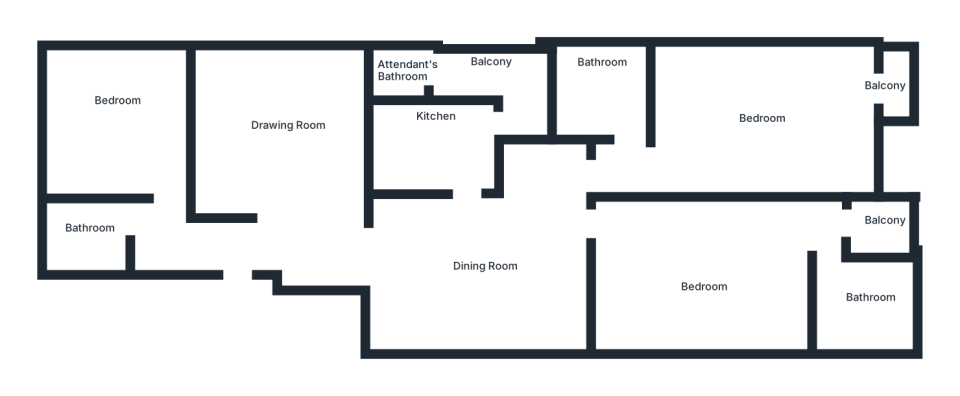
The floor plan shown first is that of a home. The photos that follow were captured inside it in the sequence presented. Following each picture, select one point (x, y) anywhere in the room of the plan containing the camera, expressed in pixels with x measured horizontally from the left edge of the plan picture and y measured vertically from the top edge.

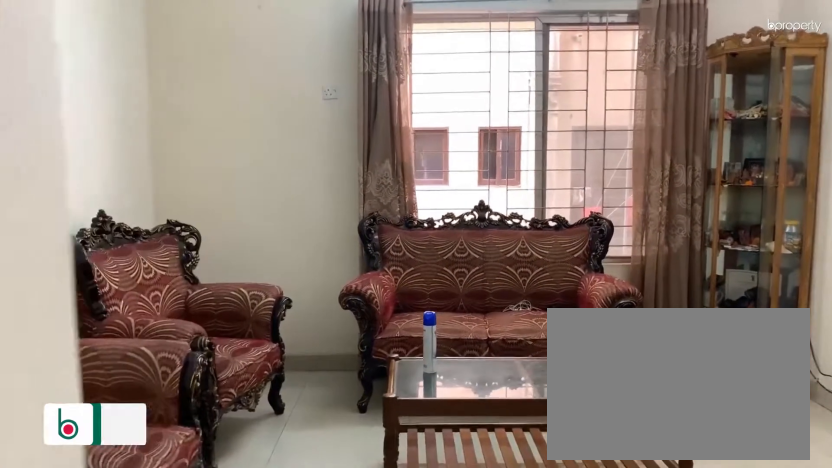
(274, 149)
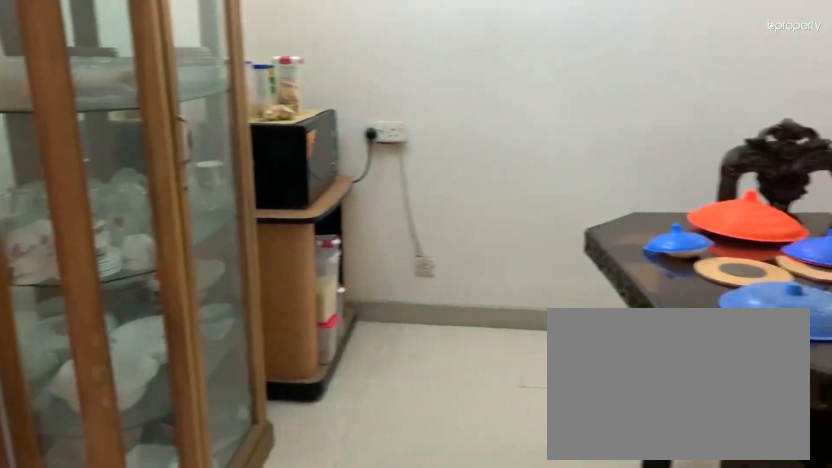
(473, 274)
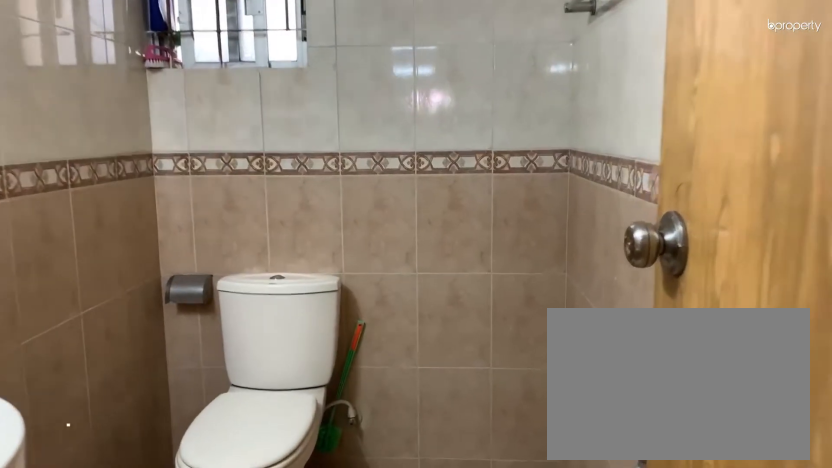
(88, 230)
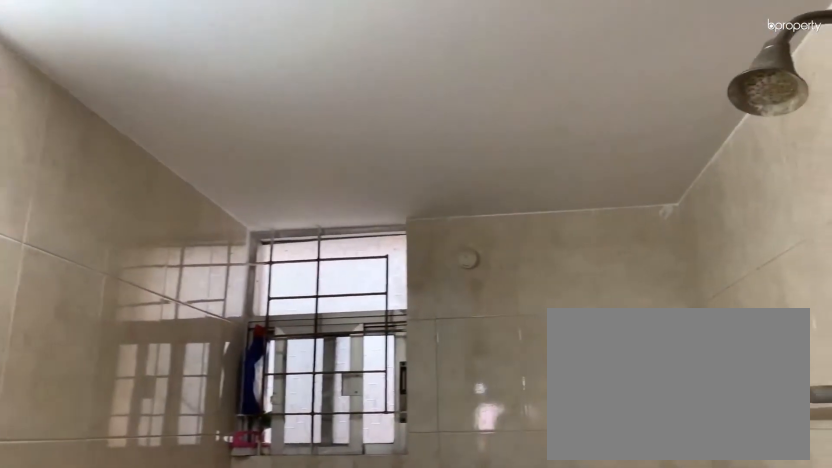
(88, 230)
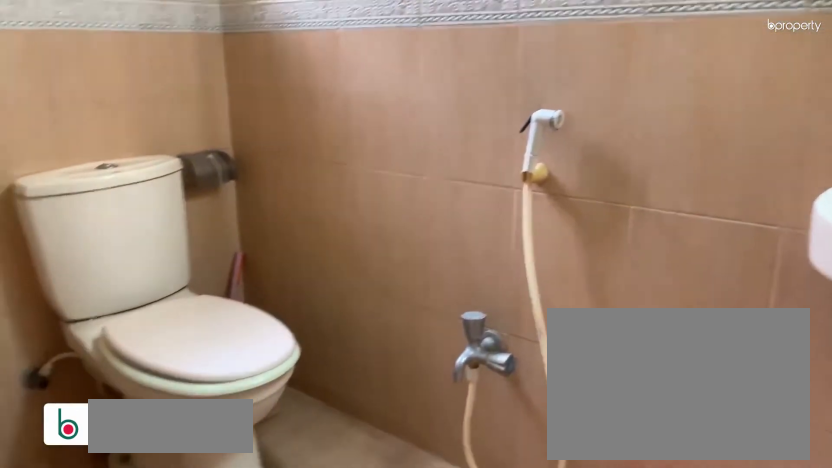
(862, 300)
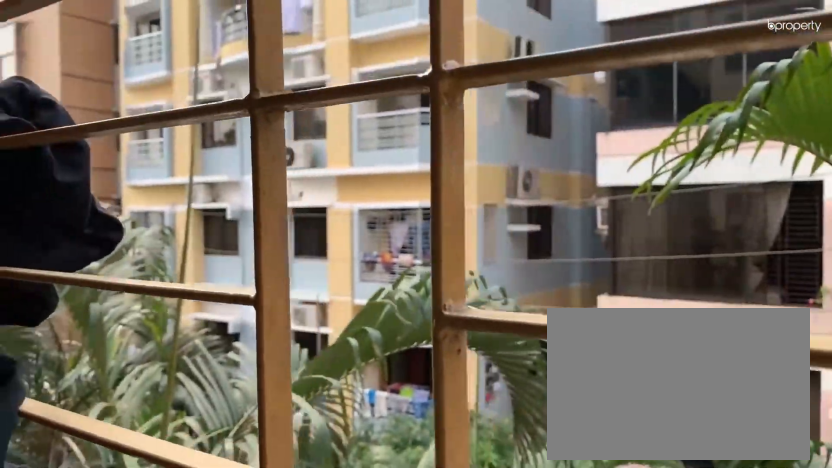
(880, 226)
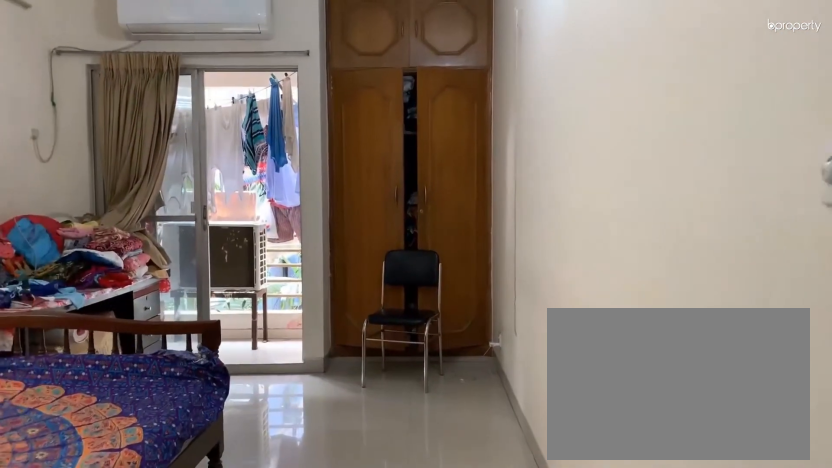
(761, 130)
